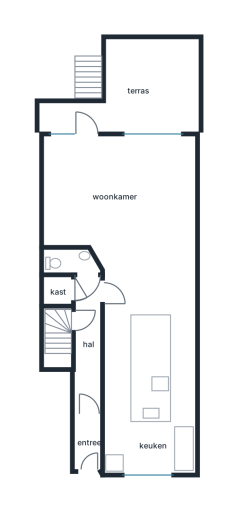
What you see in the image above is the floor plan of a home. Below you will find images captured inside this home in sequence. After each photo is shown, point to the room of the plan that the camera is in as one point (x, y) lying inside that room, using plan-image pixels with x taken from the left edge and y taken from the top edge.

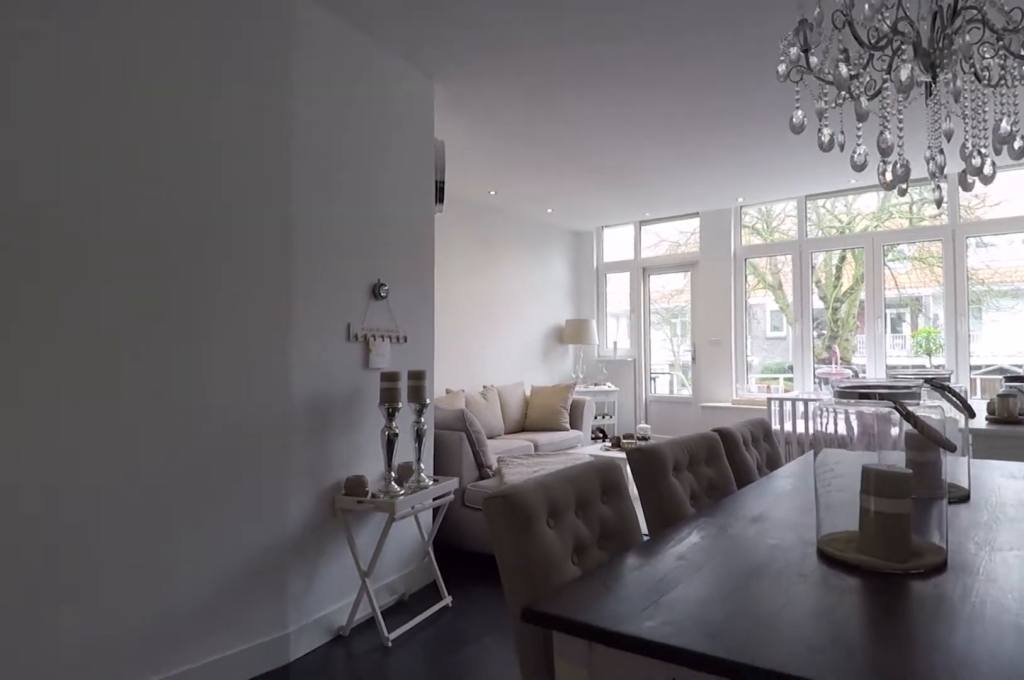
(149, 370)
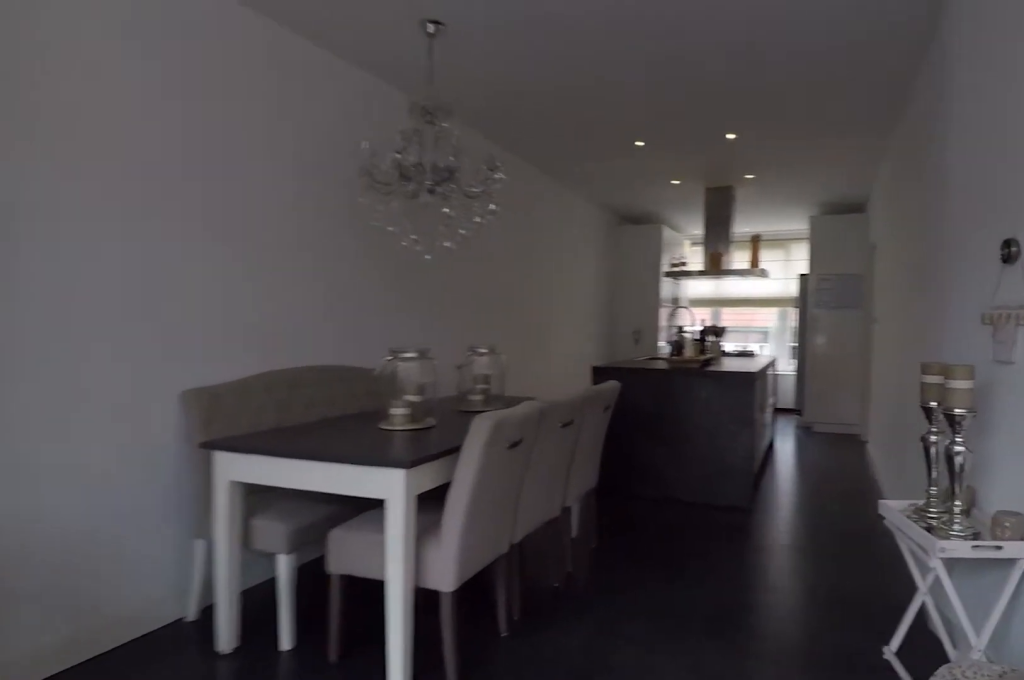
(82, 194)
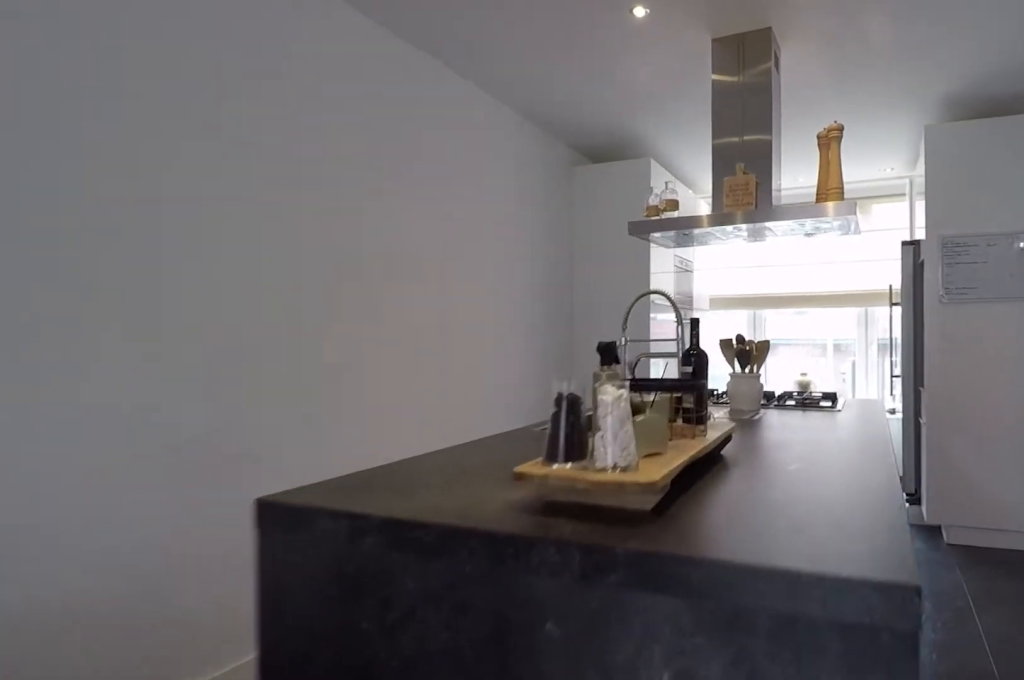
(149, 370)
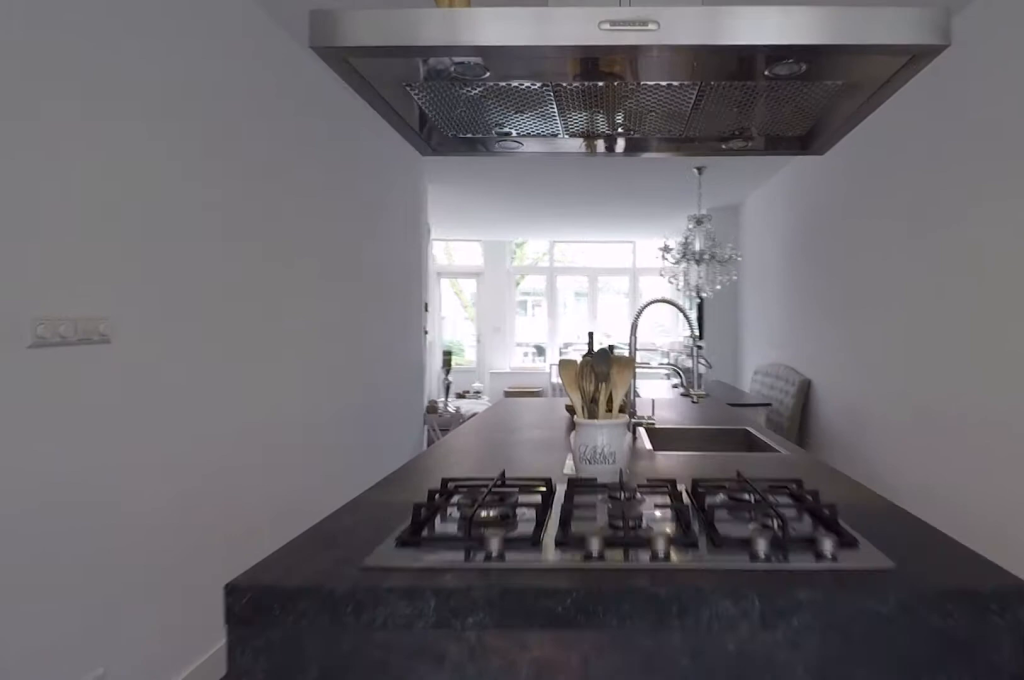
(149, 370)
